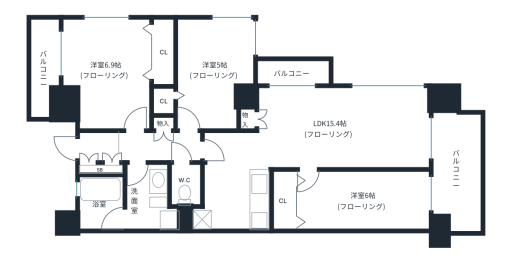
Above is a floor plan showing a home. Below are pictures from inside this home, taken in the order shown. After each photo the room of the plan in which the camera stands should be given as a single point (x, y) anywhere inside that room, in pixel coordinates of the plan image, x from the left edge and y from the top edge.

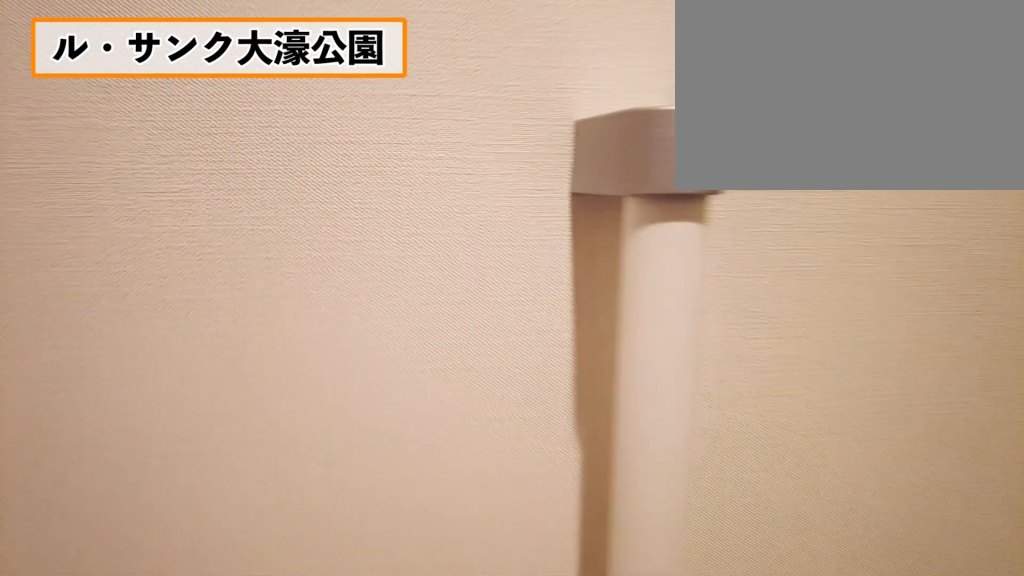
(187, 188)
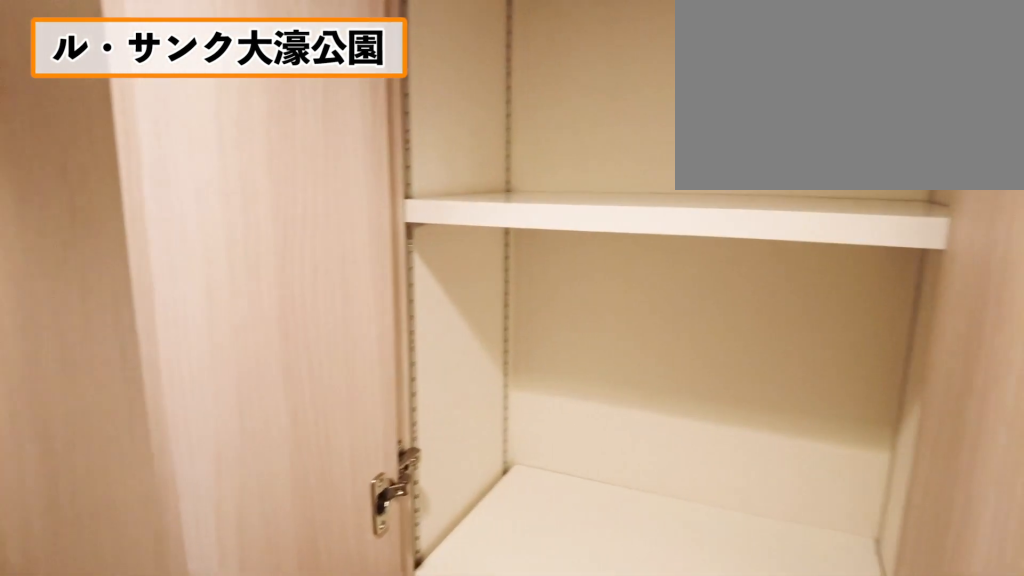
(163, 143)
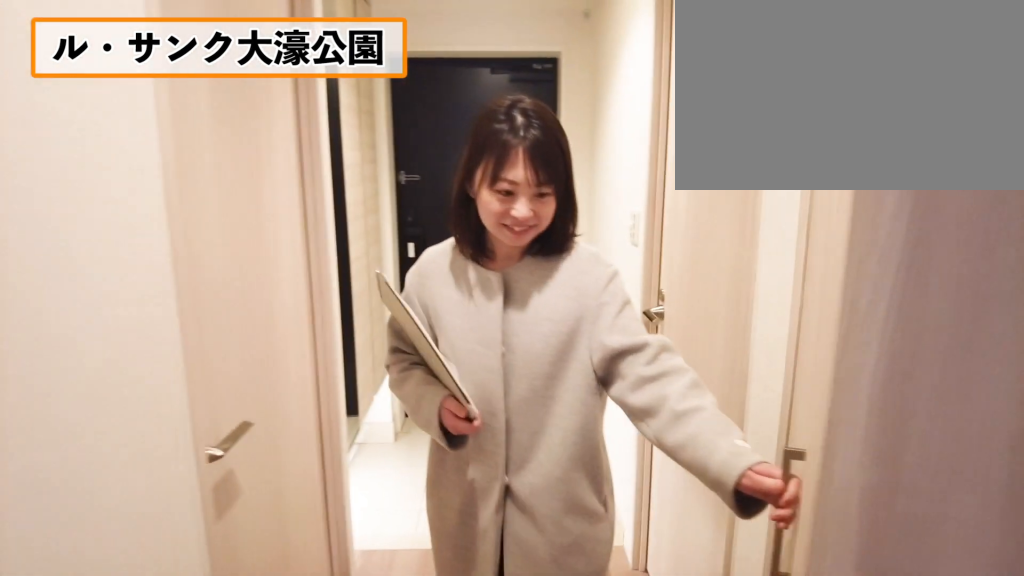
(163, 143)
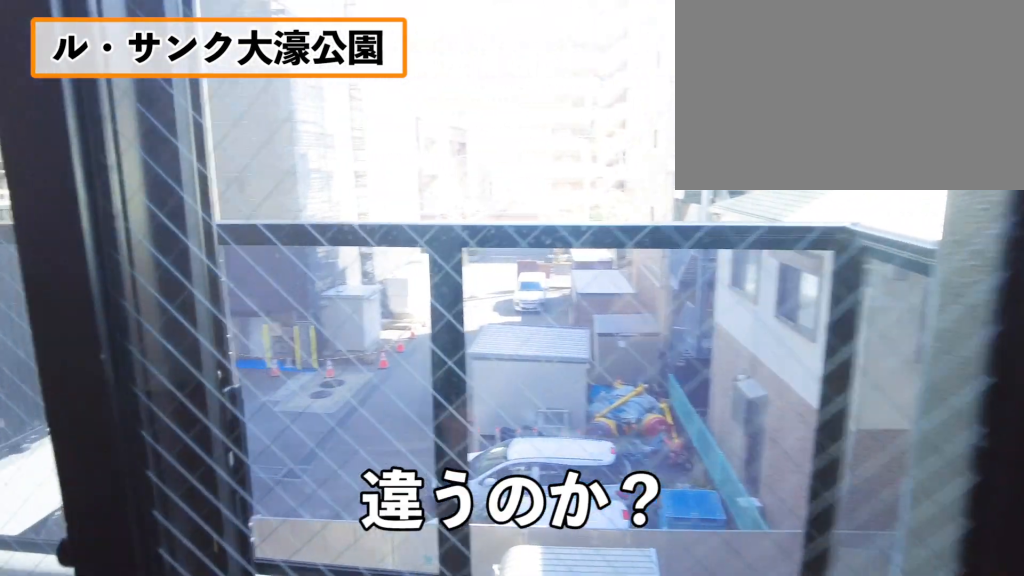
(106, 69)
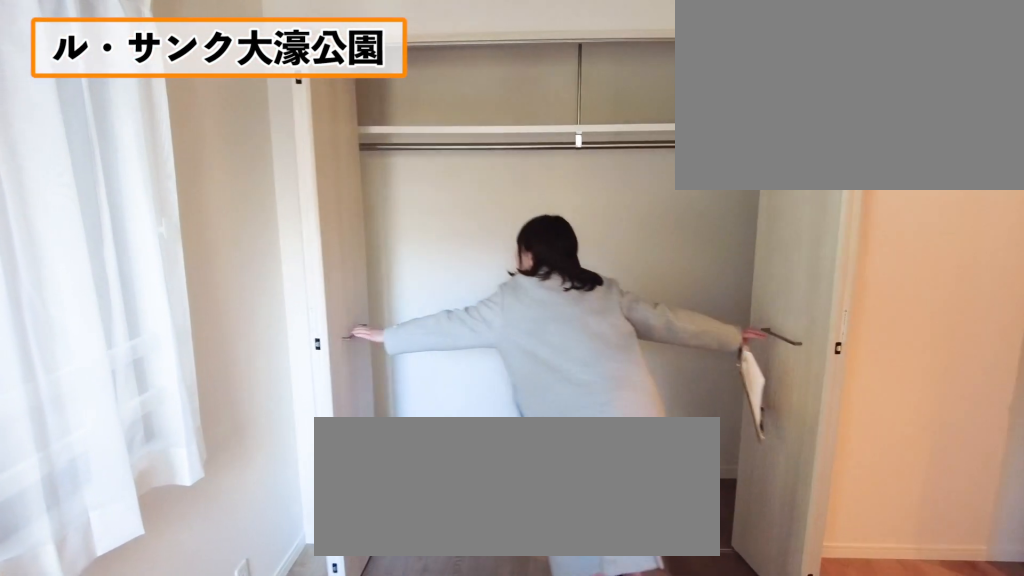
(106, 69)
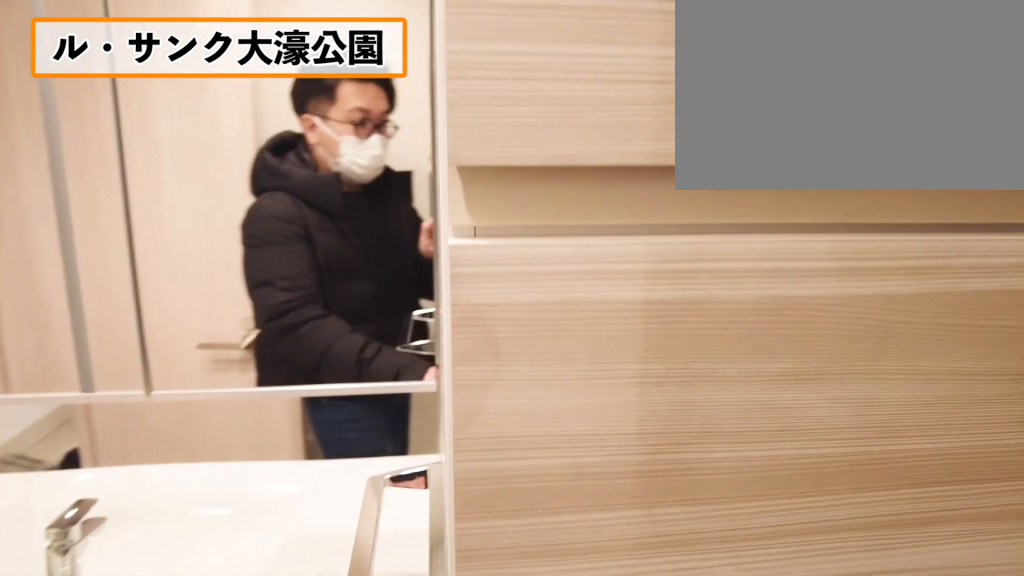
(142, 188)
